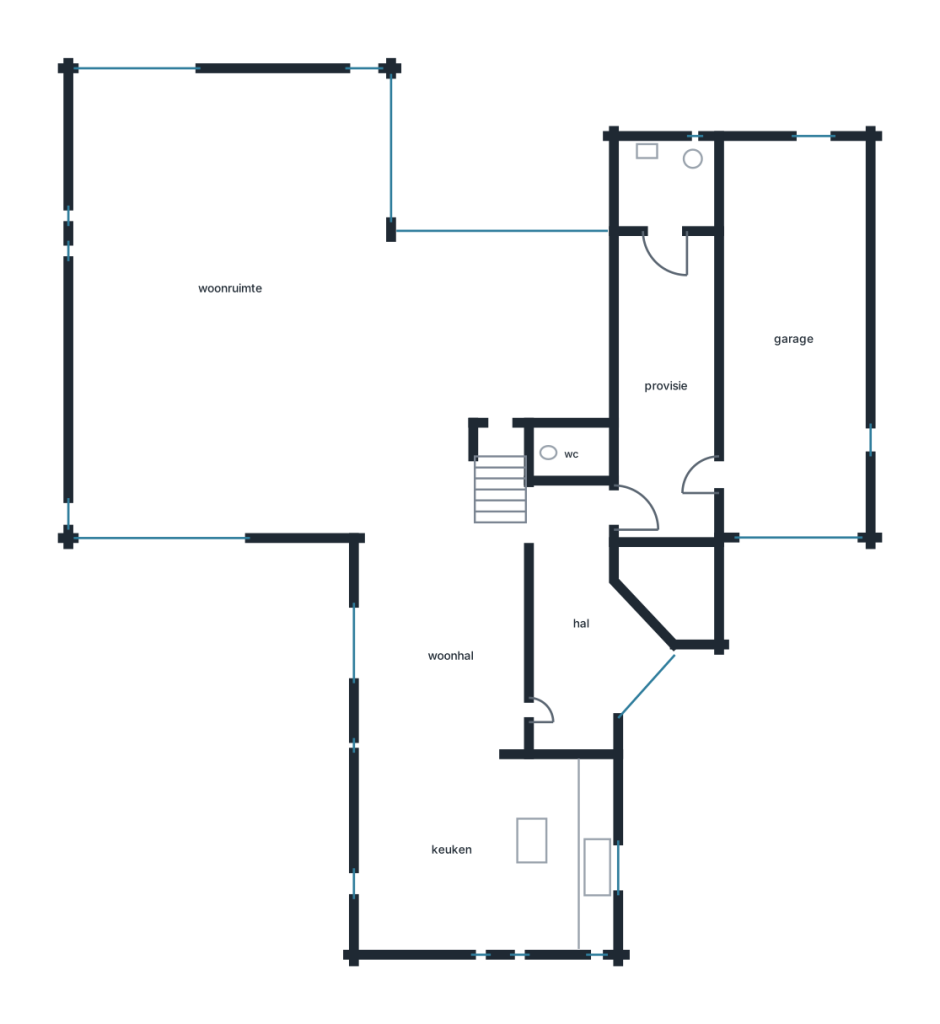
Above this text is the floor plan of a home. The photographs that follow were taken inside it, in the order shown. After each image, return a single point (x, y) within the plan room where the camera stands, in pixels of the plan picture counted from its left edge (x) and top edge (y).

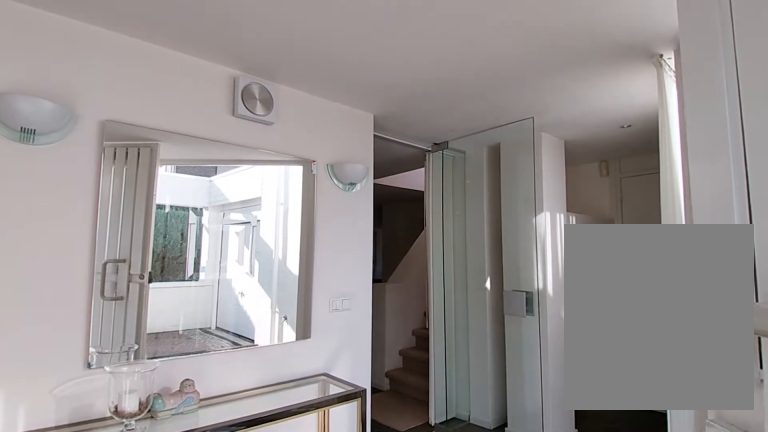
(582, 623)
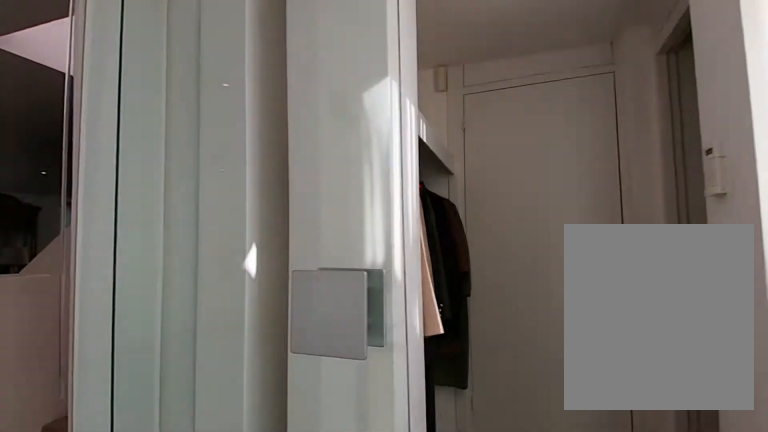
(582, 623)
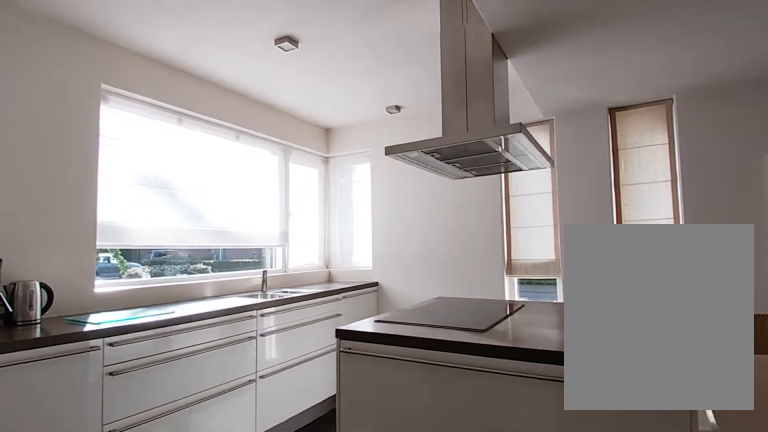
(461, 740)
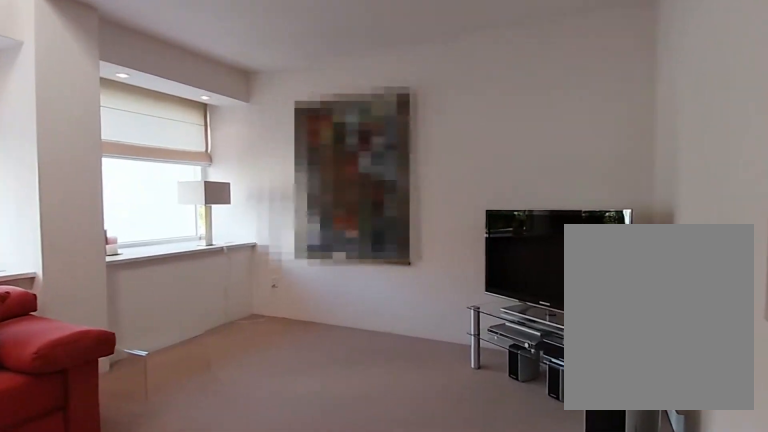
(498, 338)
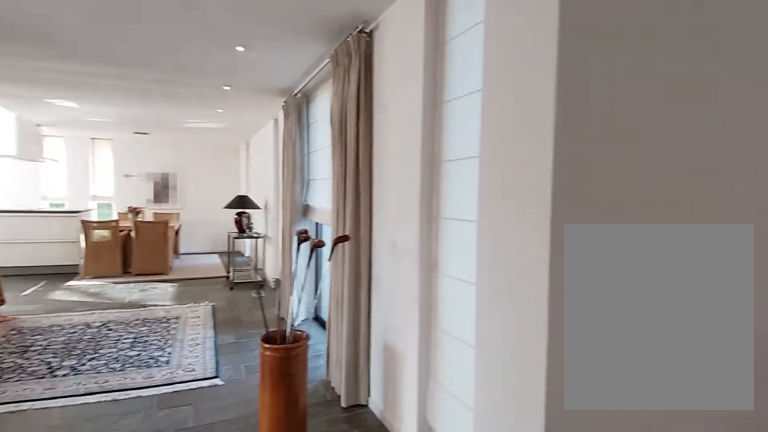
(462, 740)
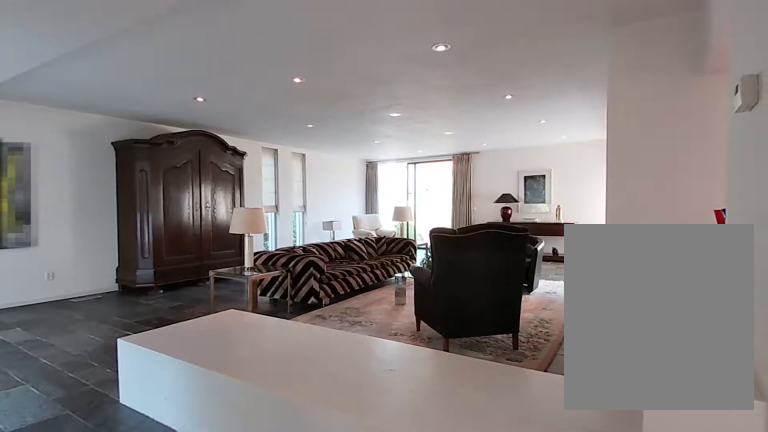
(225, 302)
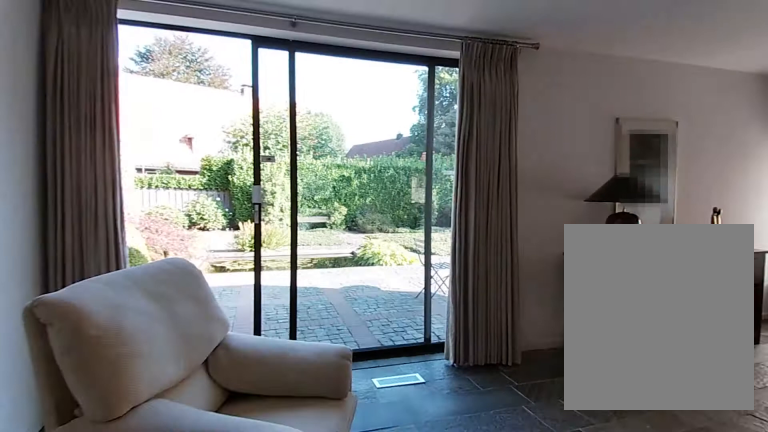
(225, 302)
